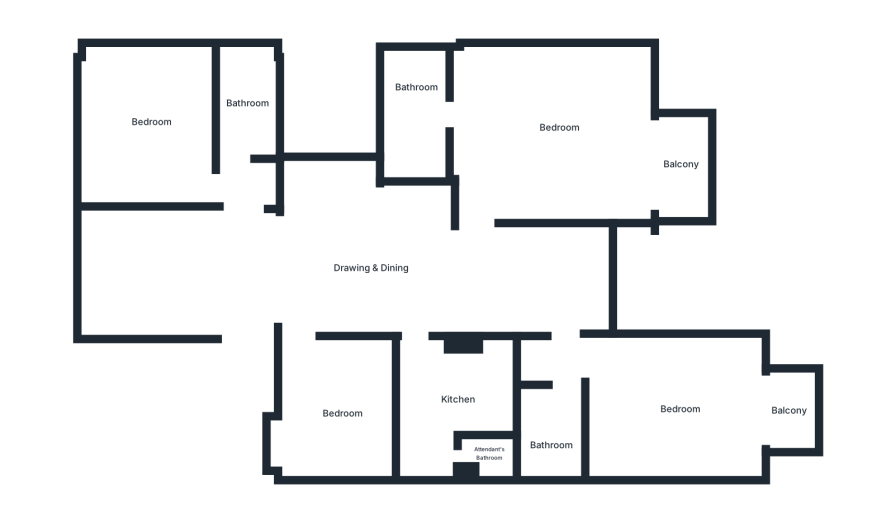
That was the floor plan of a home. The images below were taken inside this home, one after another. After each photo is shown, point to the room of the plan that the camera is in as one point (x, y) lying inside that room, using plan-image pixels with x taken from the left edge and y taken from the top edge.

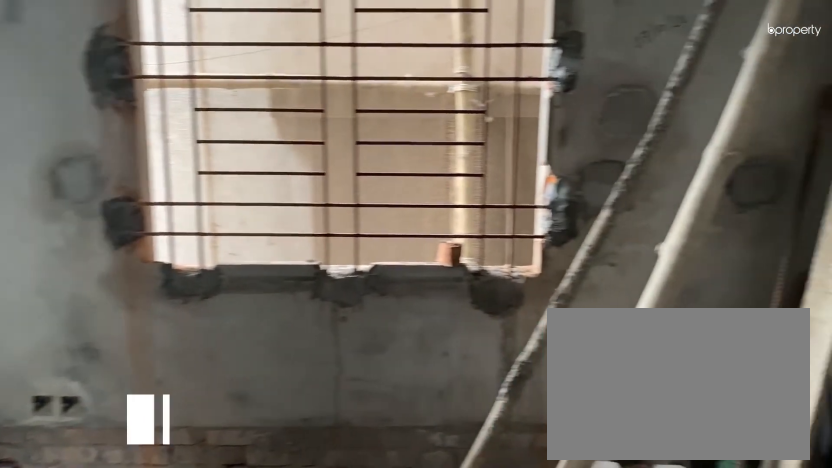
(149, 124)
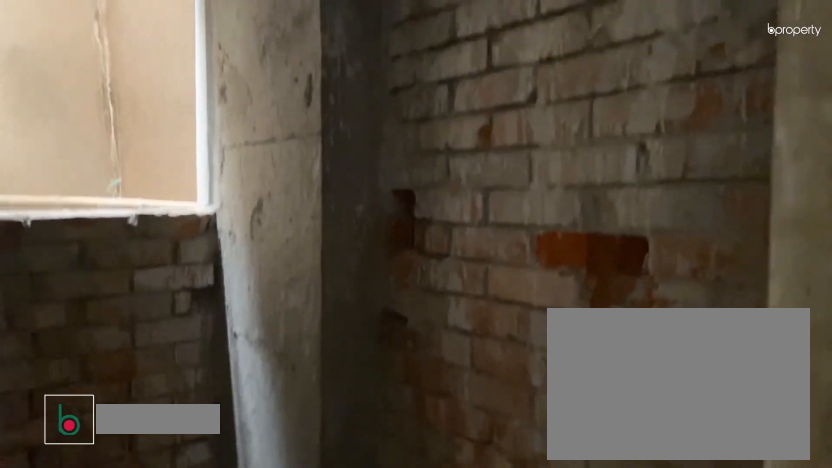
(243, 106)
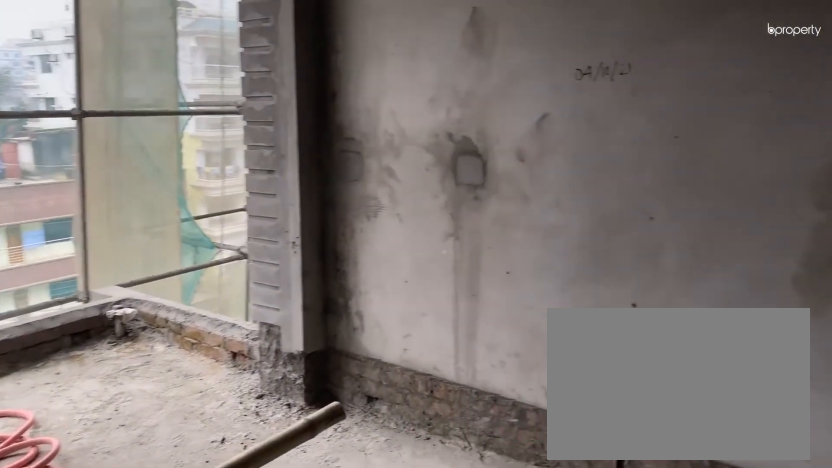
(558, 136)
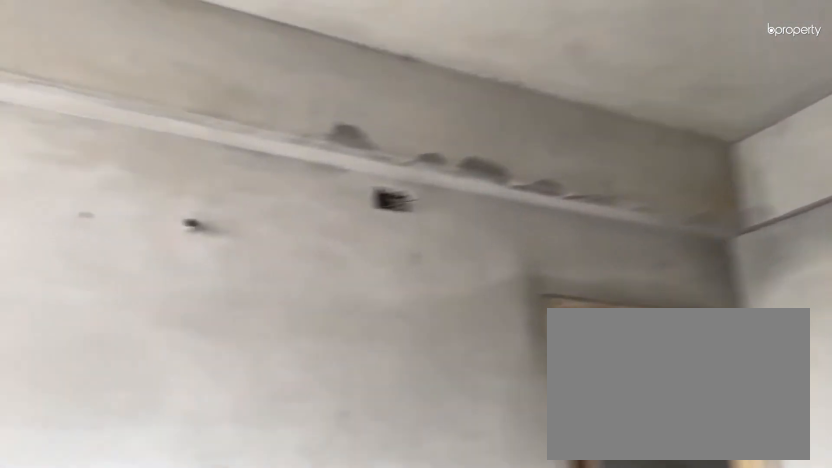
(558, 136)
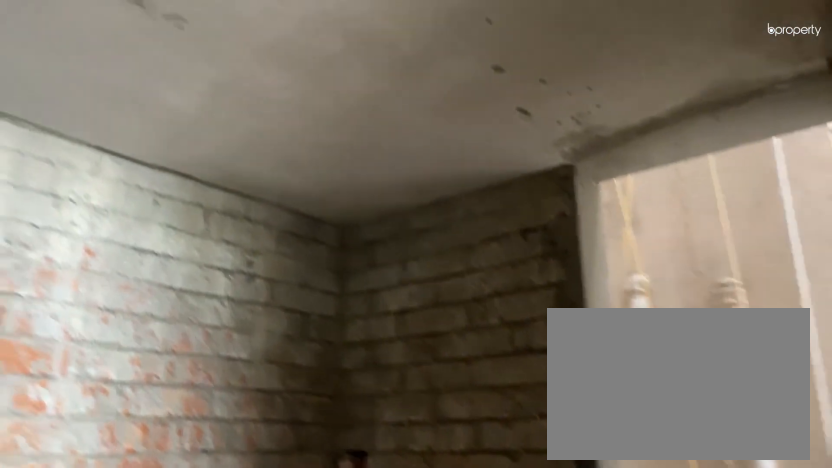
(414, 117)
